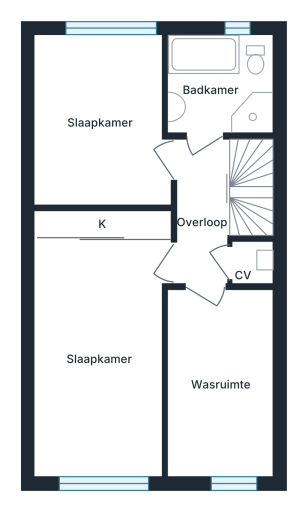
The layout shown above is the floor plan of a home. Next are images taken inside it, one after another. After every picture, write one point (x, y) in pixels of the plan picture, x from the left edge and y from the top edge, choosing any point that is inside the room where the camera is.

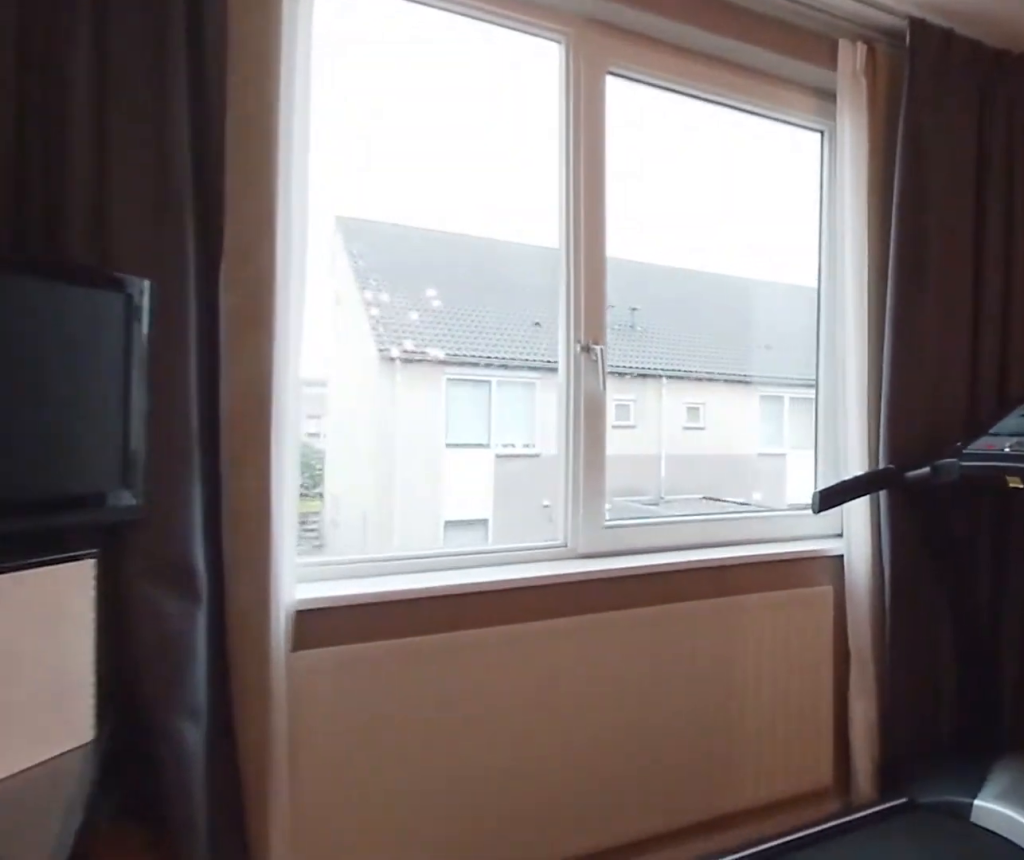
(99, 360)
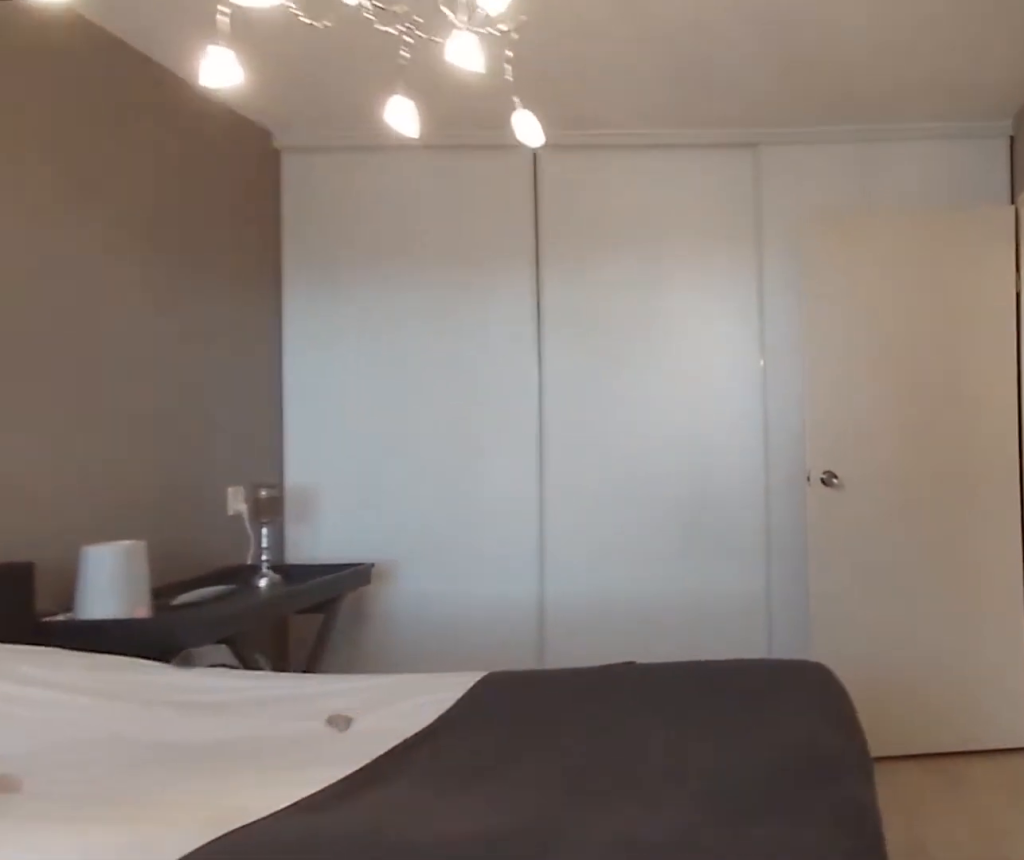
(99, 360)
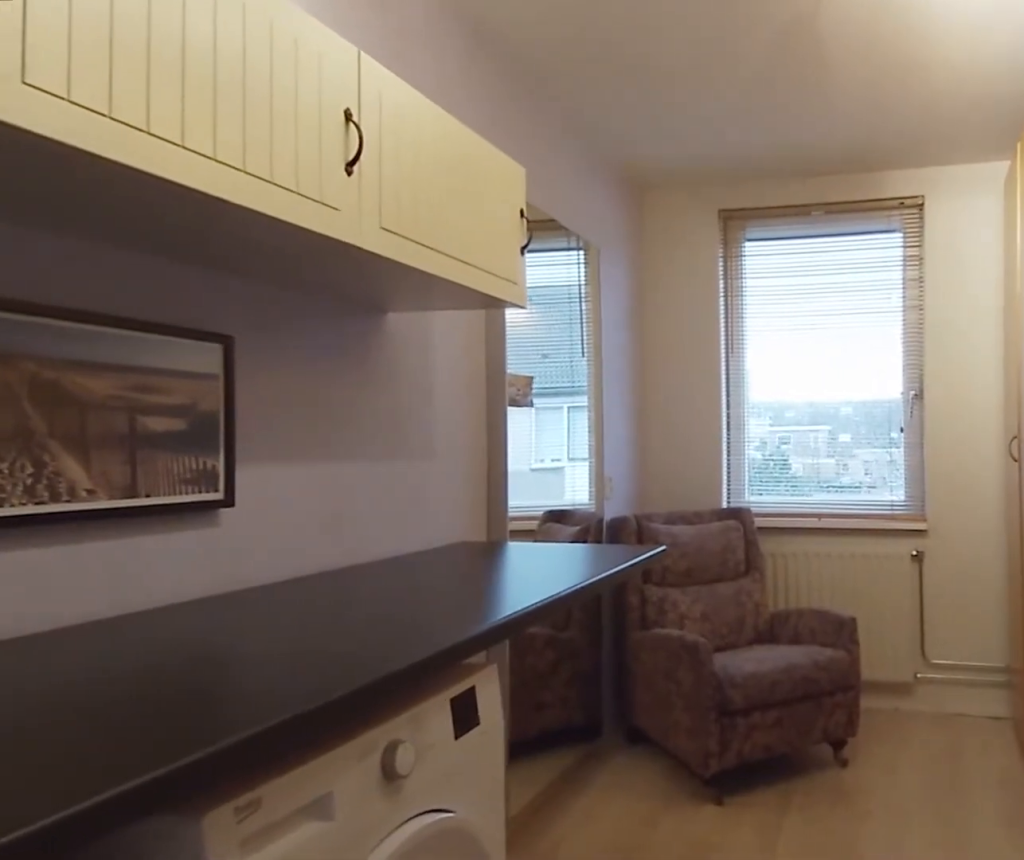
(218, 388)
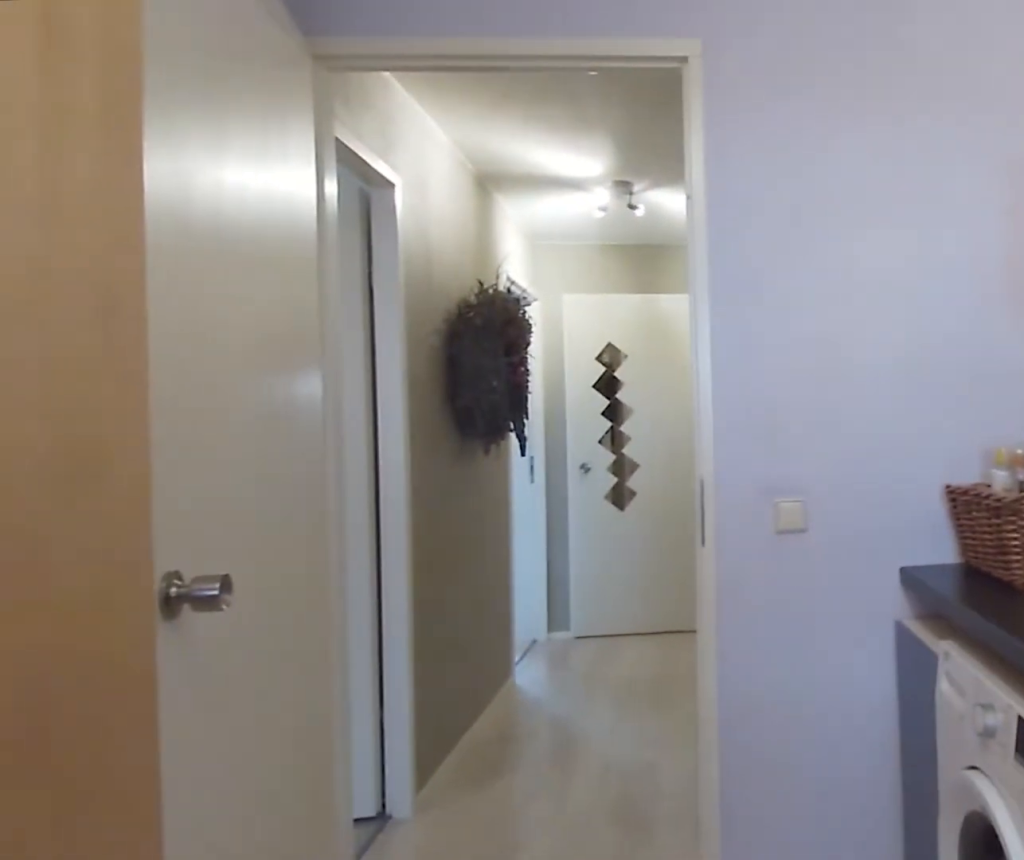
(218, 388)
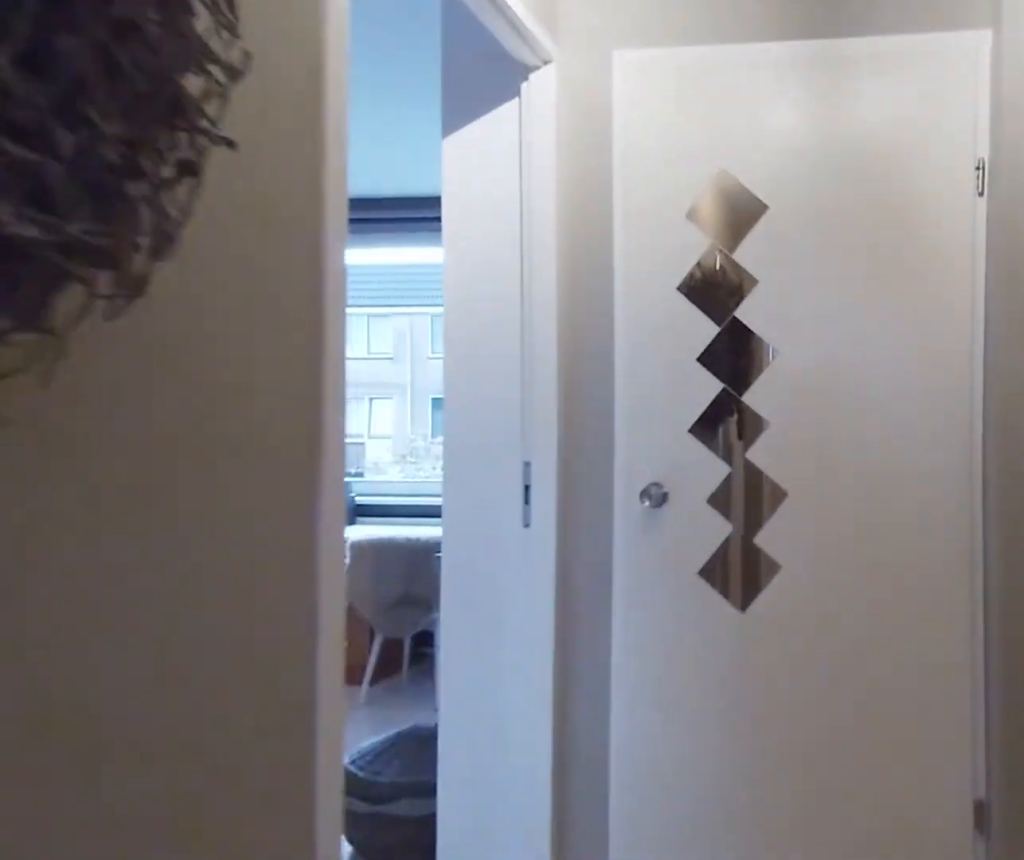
(202, 211)
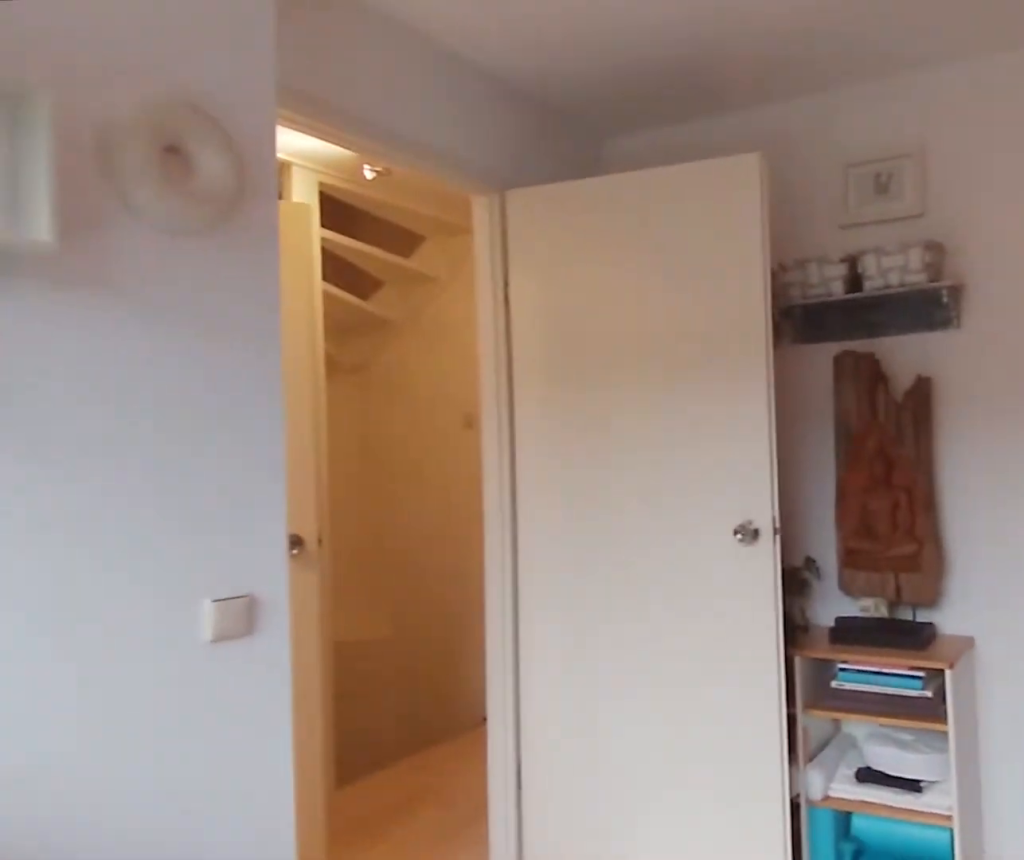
(100, 116)
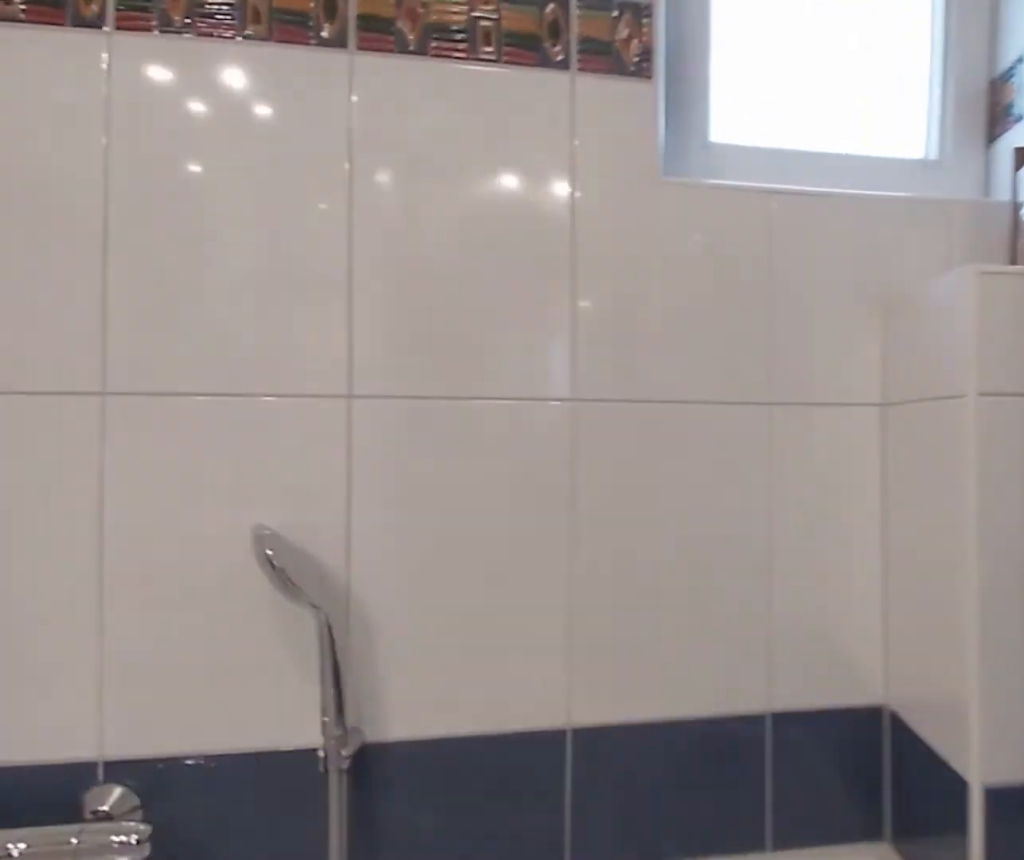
(221, 83)
